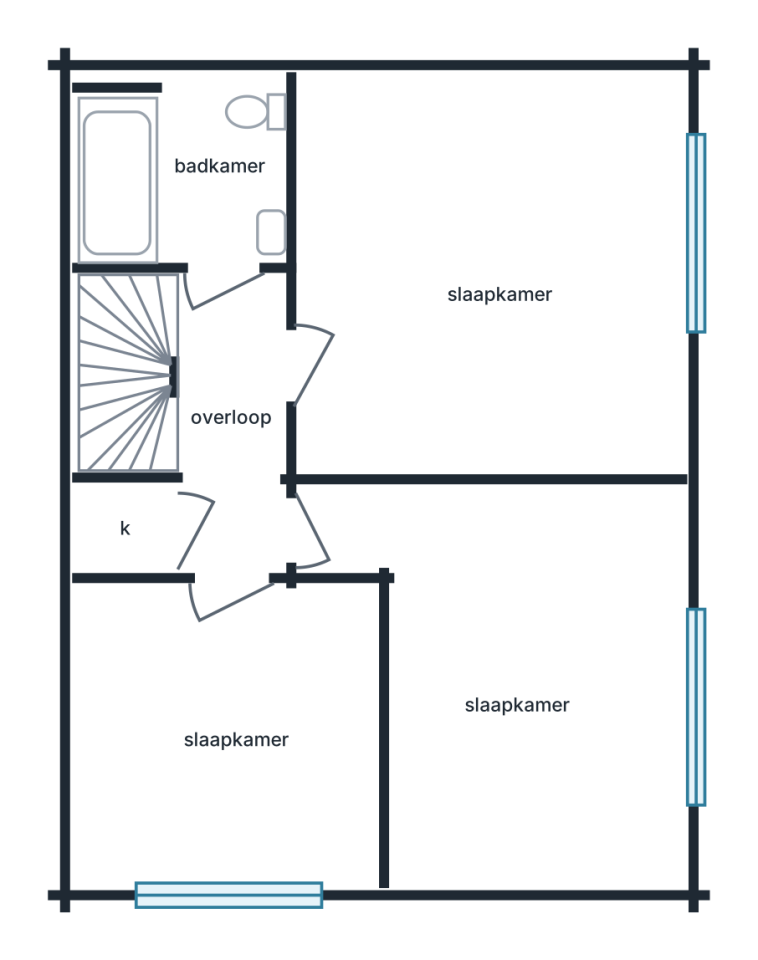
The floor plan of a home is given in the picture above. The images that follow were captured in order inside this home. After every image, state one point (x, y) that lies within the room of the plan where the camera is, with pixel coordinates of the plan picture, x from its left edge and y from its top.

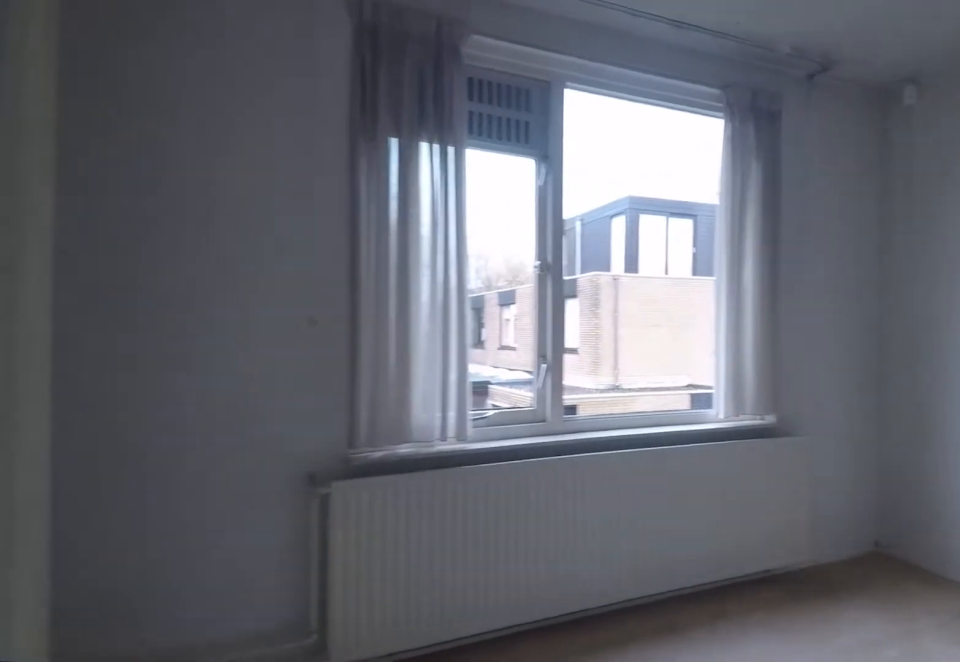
(566, 709)
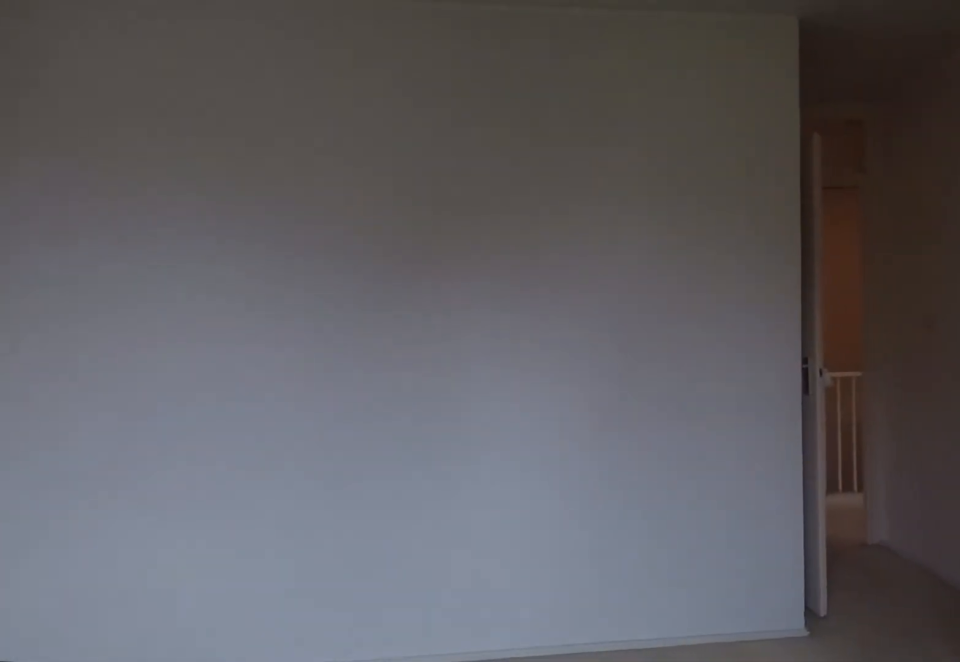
(566, 709)
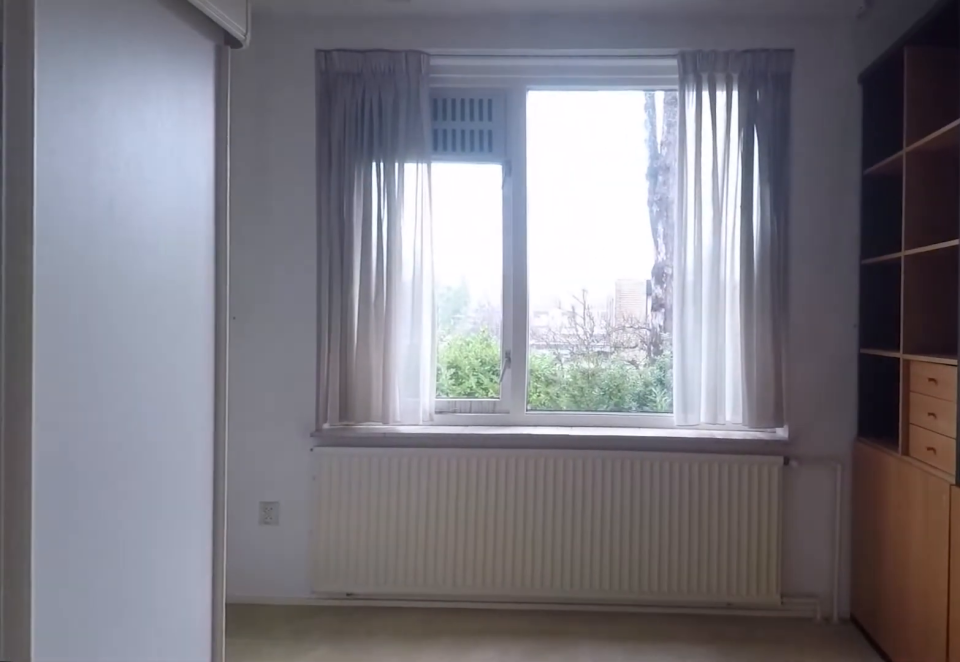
(228, 732)
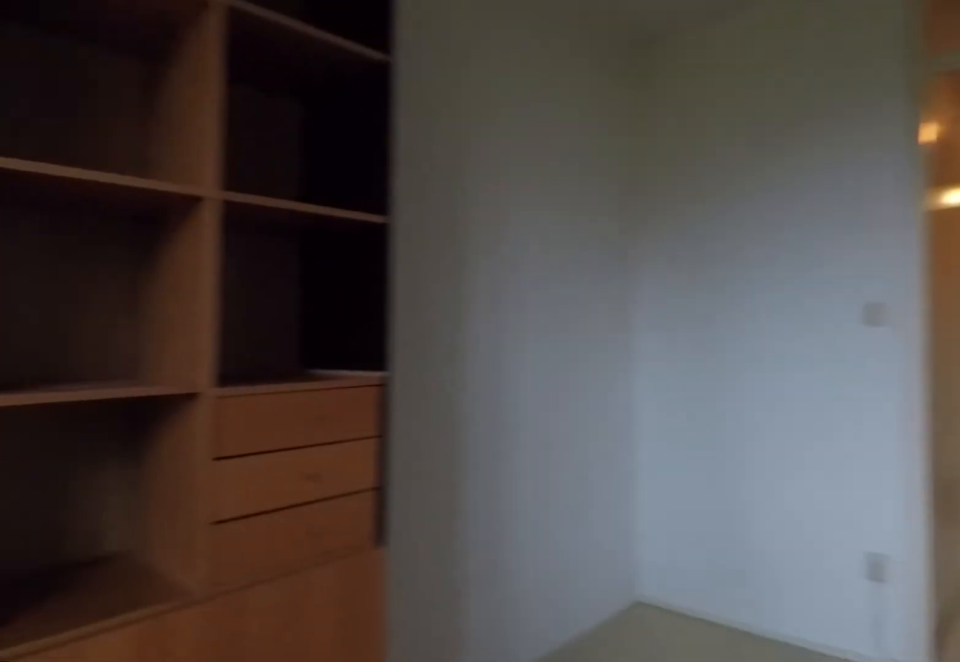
(228, 732)
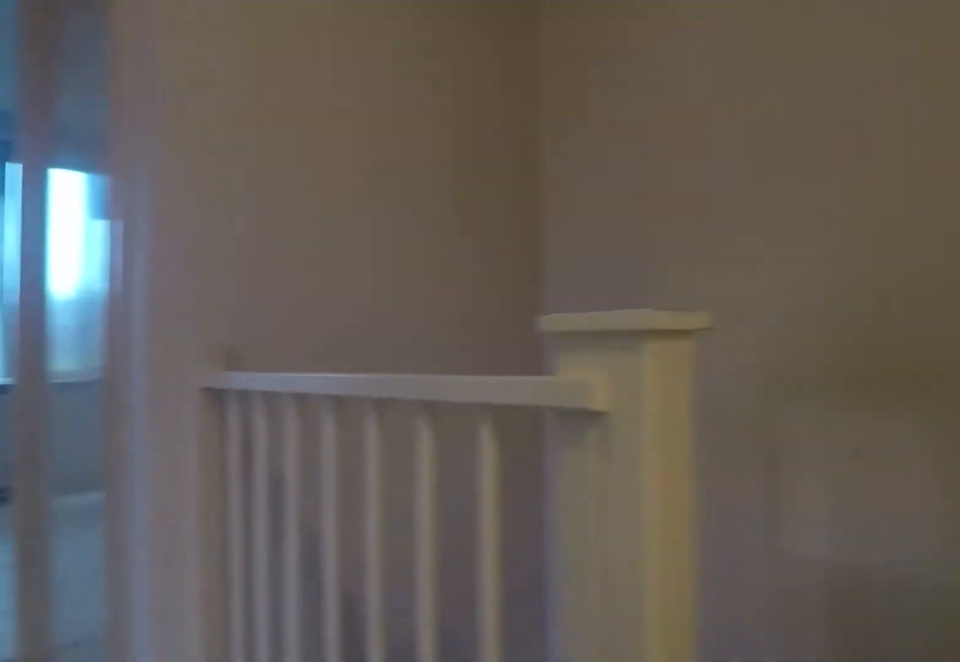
(198, 336)
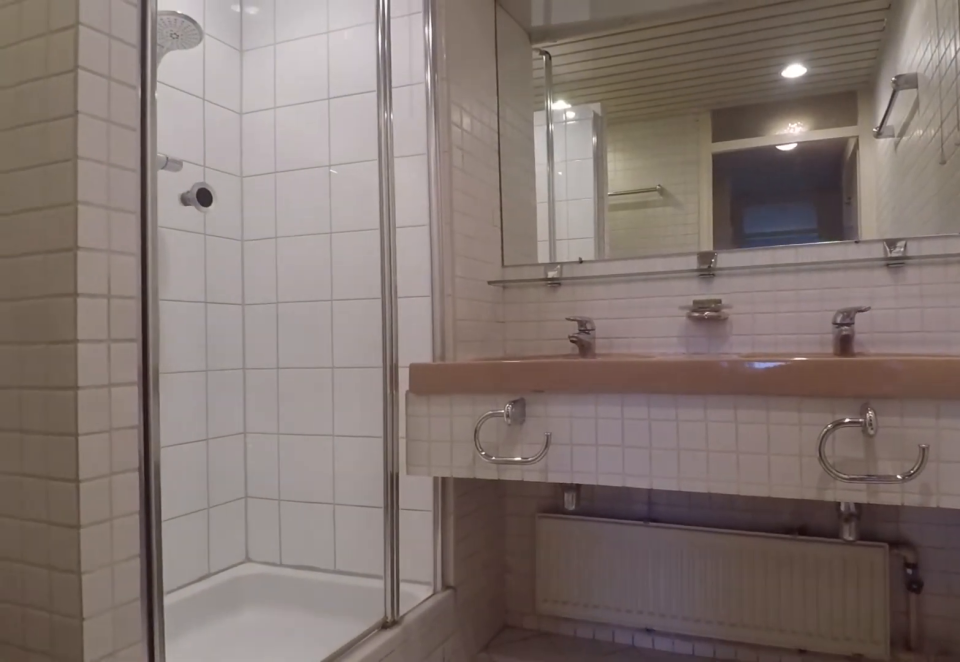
(180, 177)
